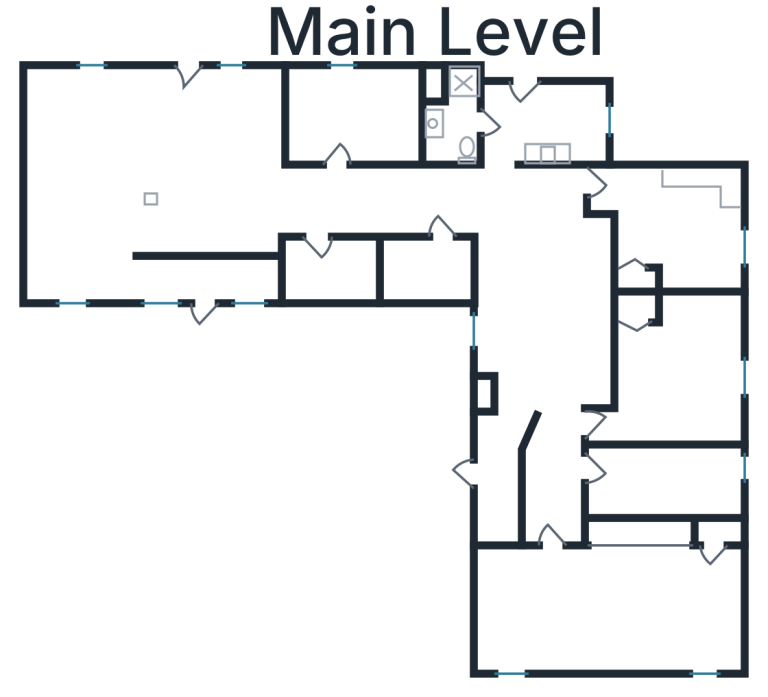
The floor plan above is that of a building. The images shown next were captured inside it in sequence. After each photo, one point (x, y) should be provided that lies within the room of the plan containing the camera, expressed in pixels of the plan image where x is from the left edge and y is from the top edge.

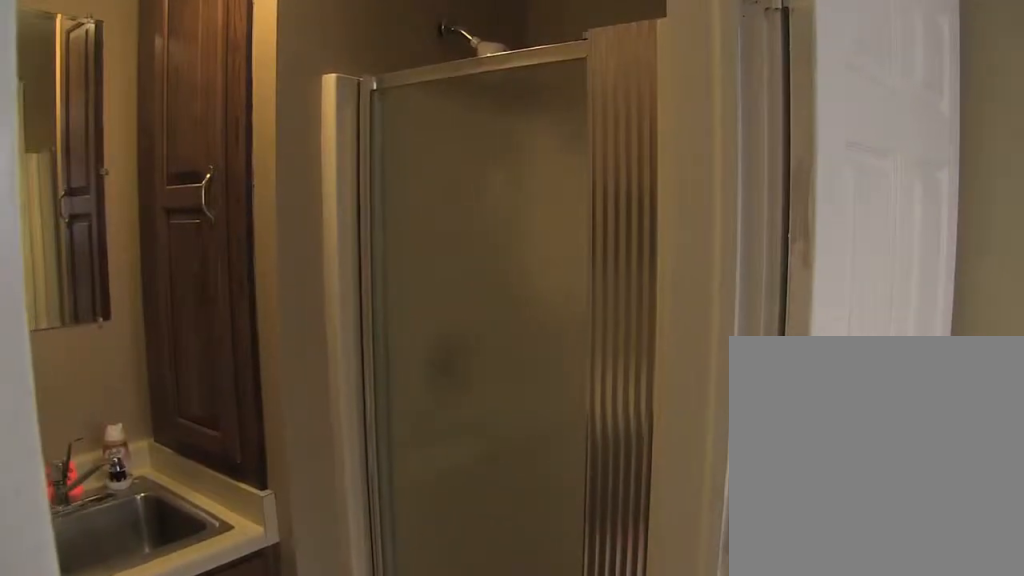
(452, 120)
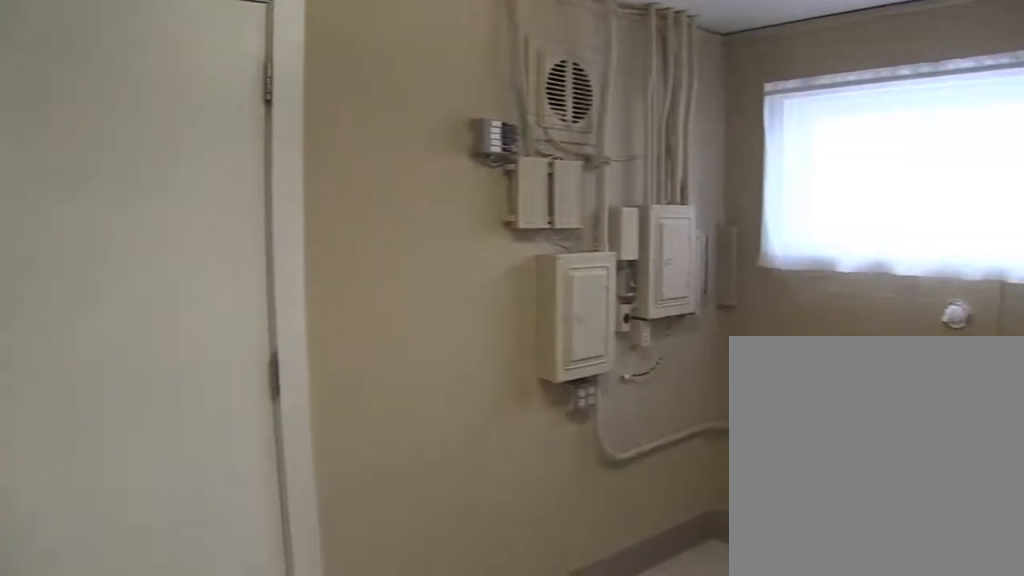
(544, 122)
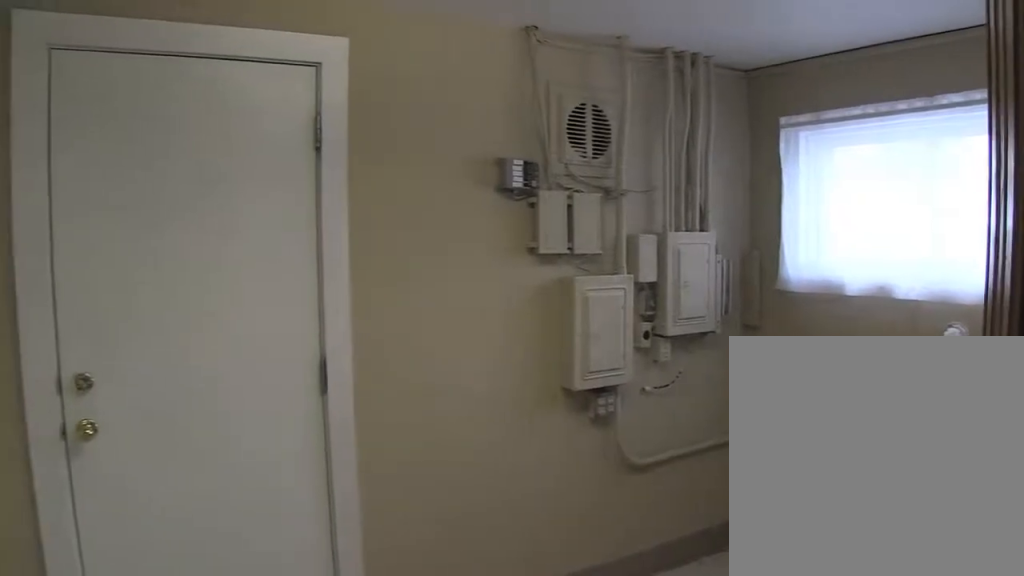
(544, 122)
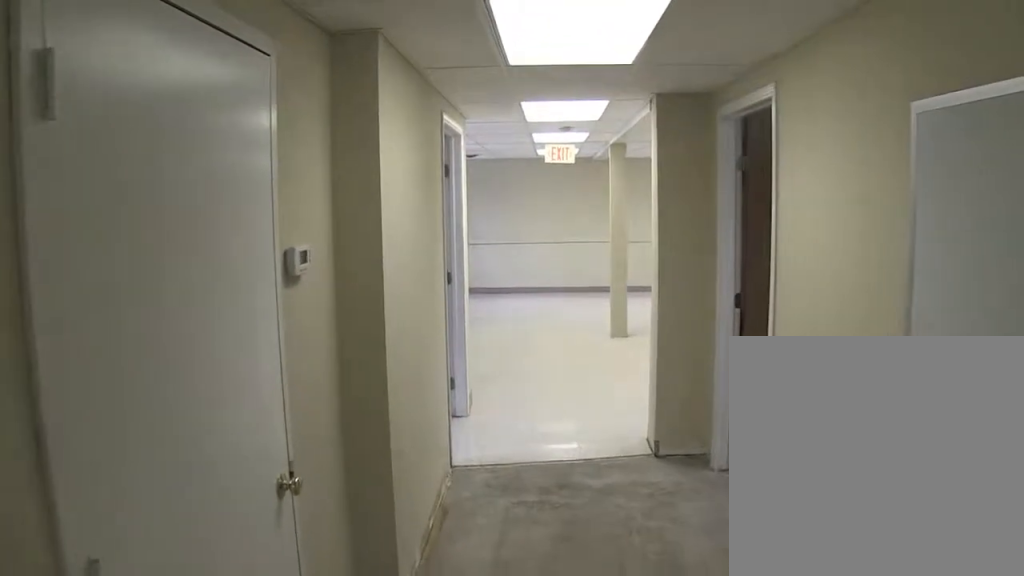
(379, 200)
